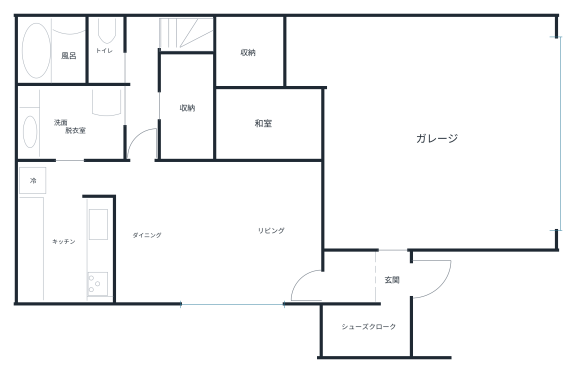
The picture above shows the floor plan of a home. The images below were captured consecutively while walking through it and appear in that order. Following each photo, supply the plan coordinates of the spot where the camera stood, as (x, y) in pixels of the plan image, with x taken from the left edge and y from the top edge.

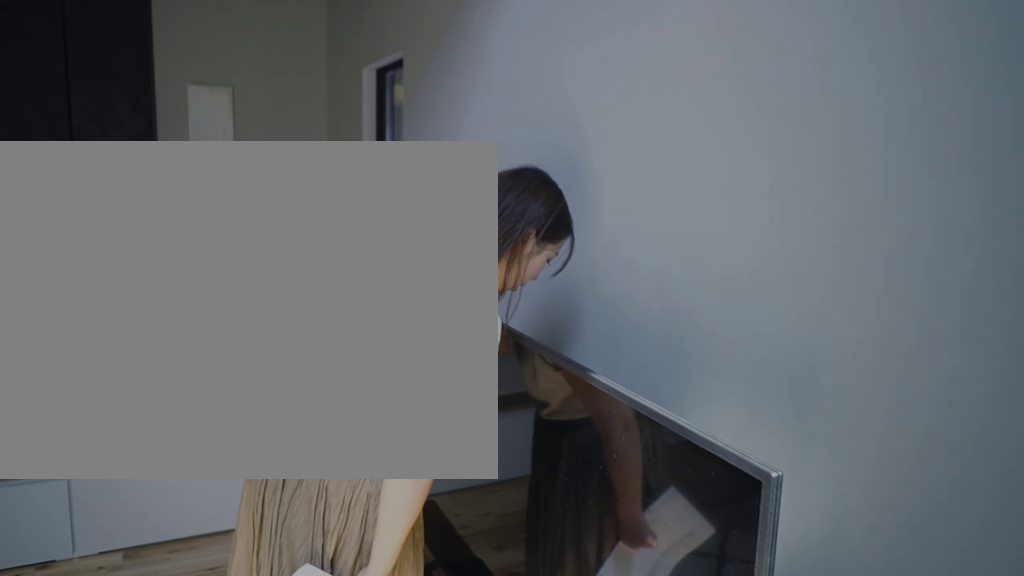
(308, 228)
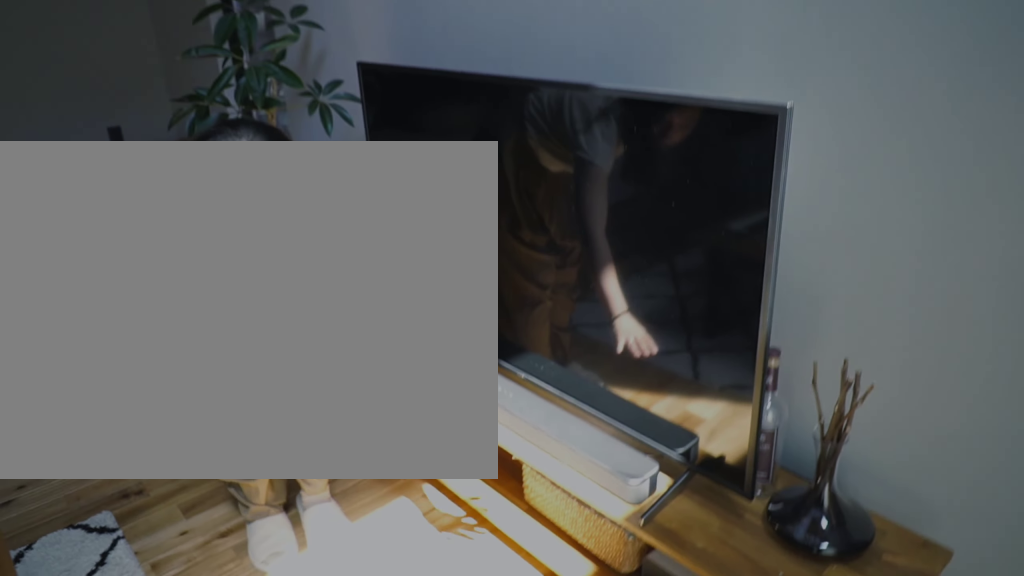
(308, 227)
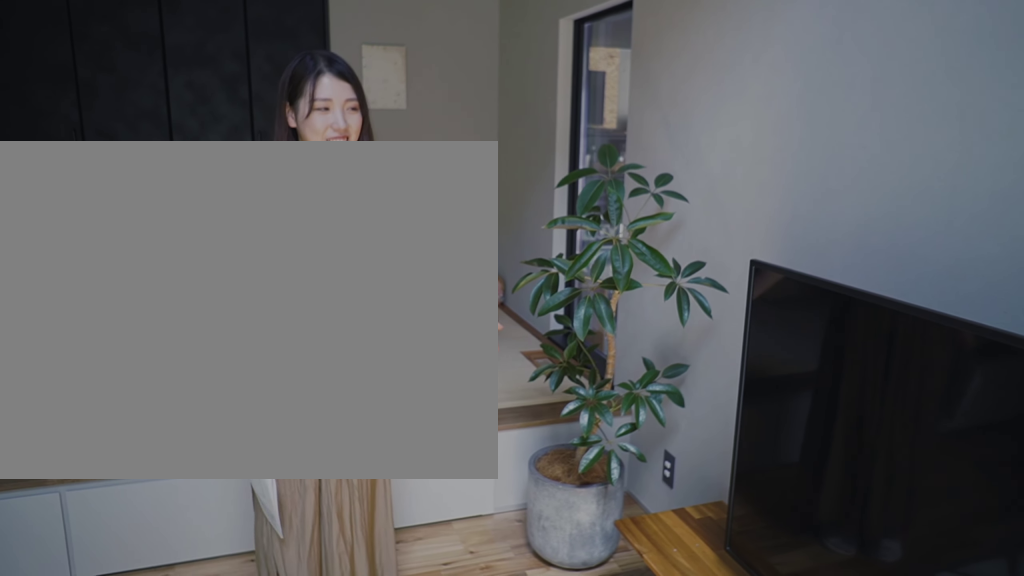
(314, 185)
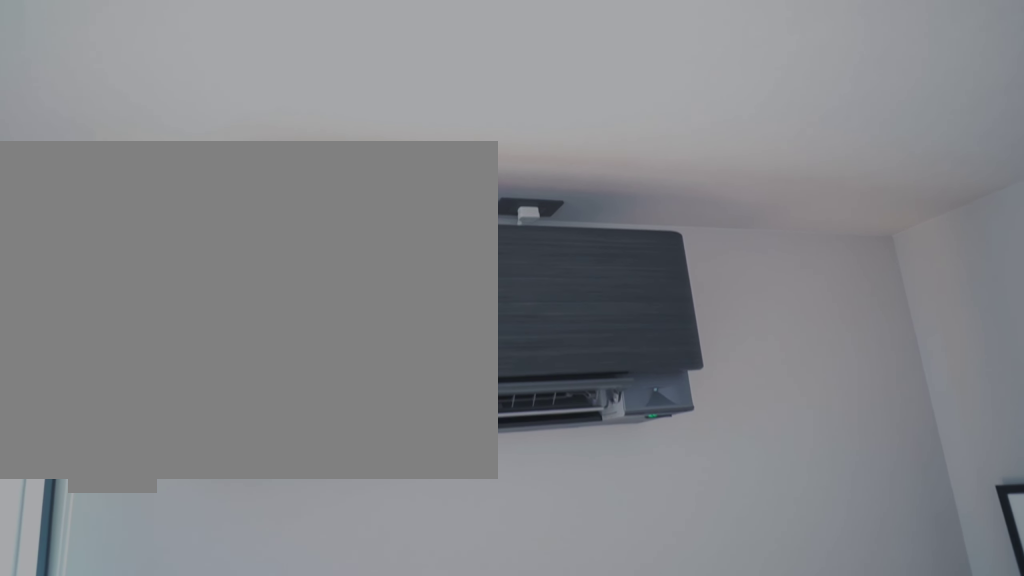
(135, 306)
